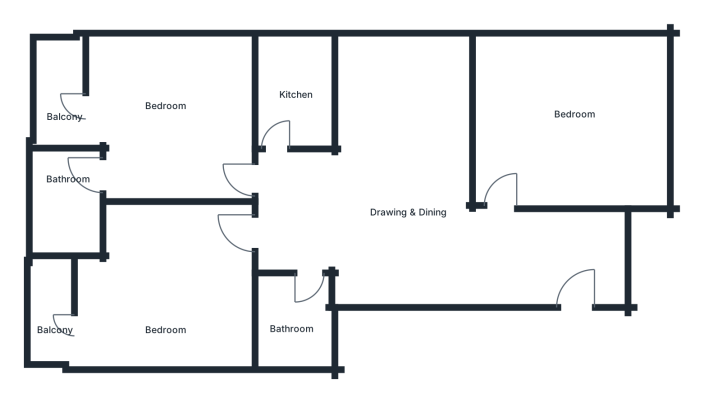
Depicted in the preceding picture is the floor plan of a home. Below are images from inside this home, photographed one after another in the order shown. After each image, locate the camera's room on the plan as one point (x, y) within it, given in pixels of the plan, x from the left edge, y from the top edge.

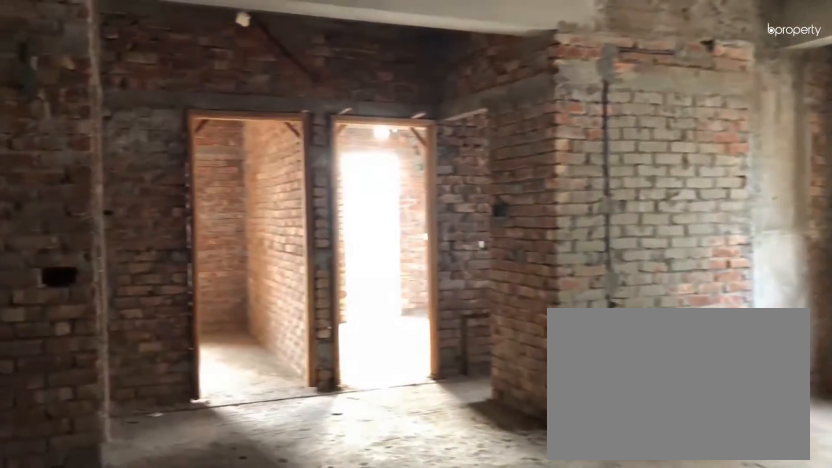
(402, 207)
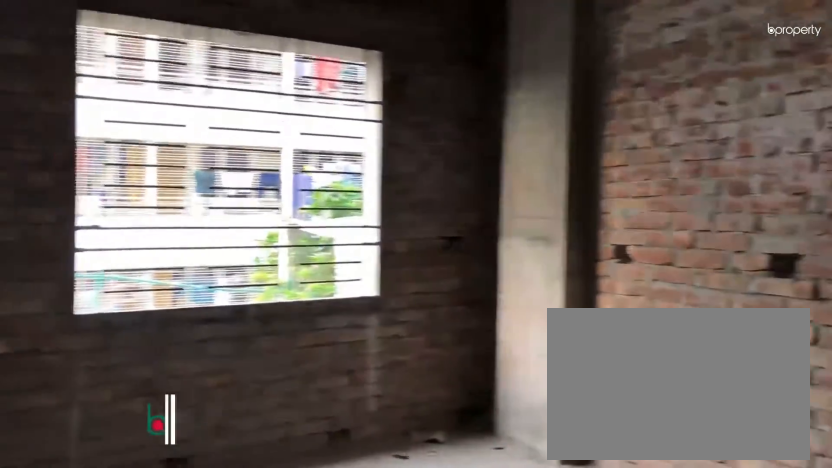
(549, 127)
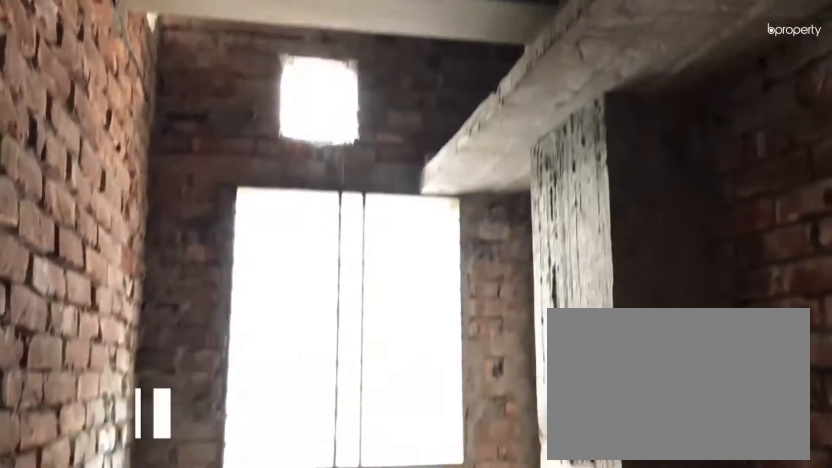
(298, 92)
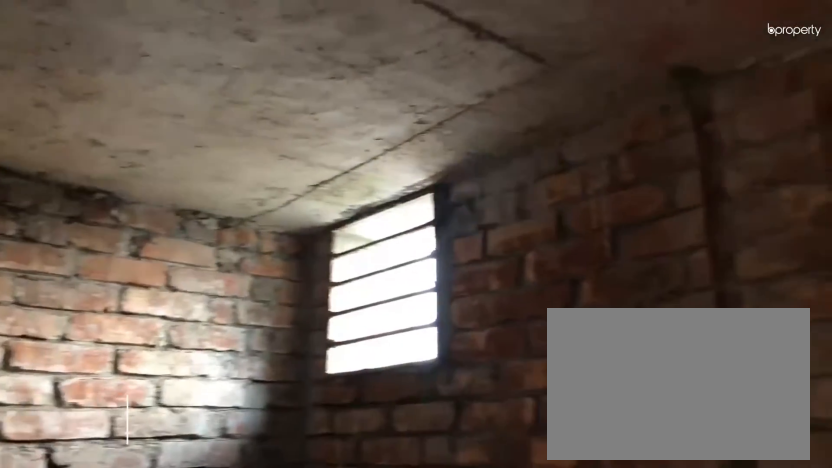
(66, 210)
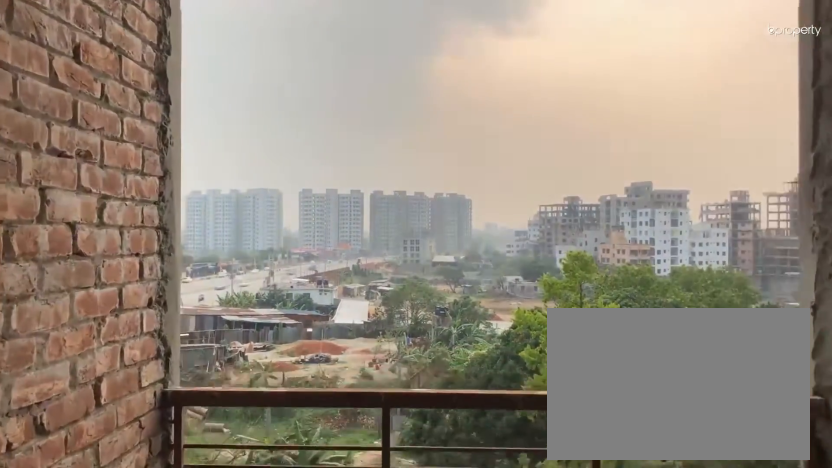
(47, 307)
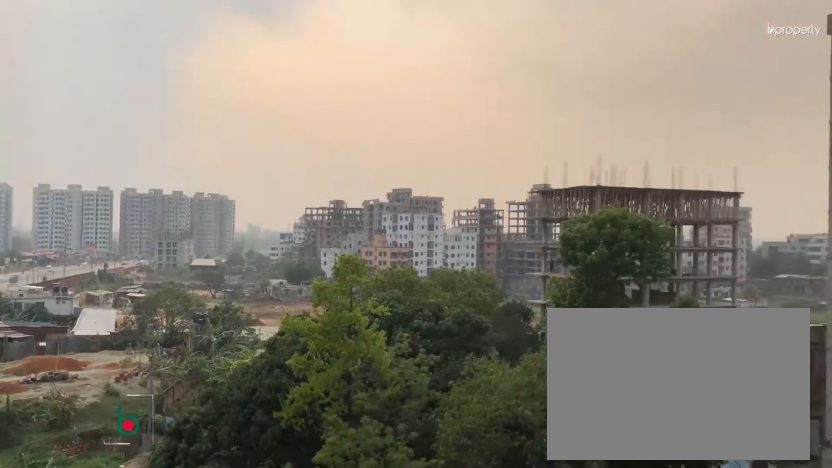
(47, 307)
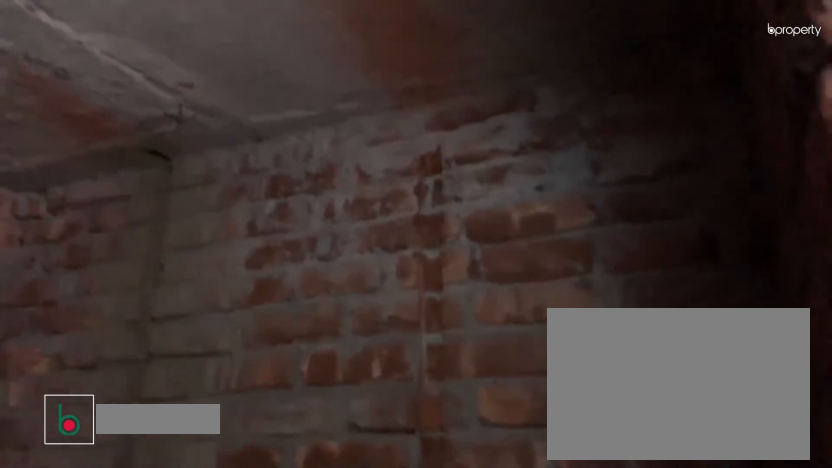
(294, 315)
